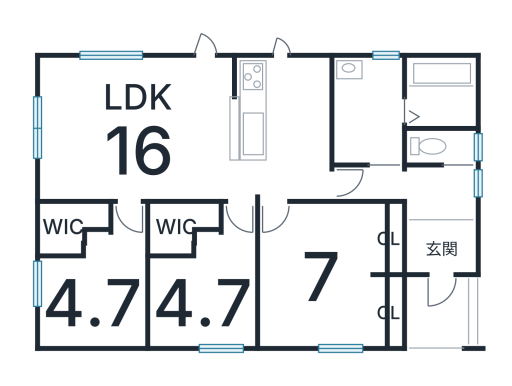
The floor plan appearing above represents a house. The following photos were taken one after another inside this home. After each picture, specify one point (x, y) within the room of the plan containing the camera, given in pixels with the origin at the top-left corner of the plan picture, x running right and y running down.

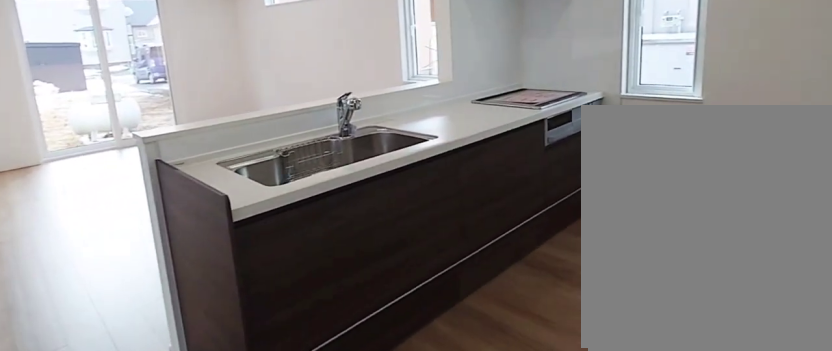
(293, 129)
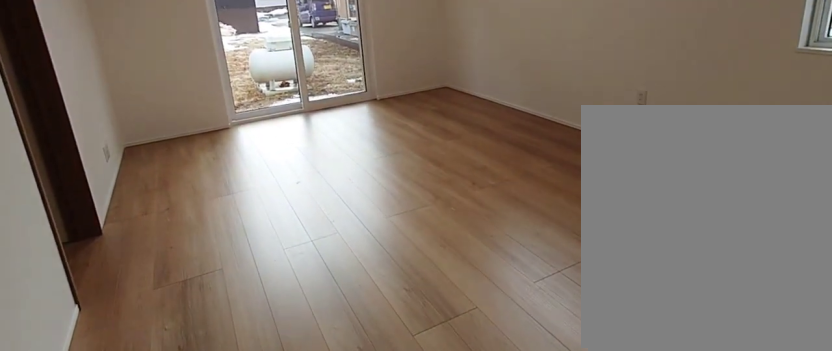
(136, 125)
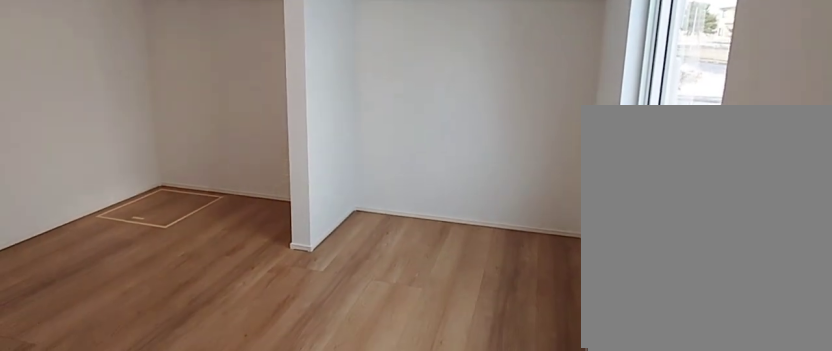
(323, 273)
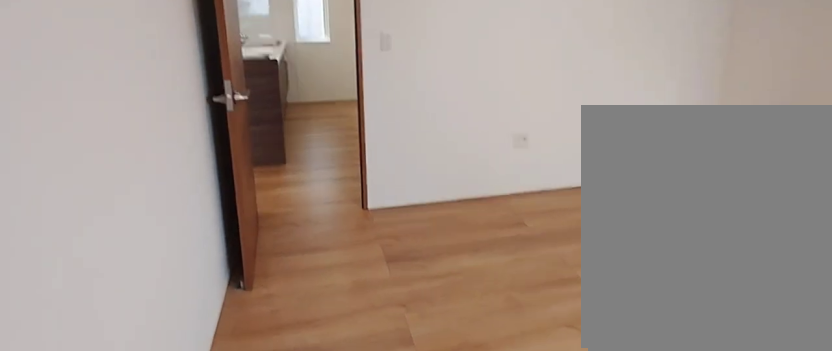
(323, 273)
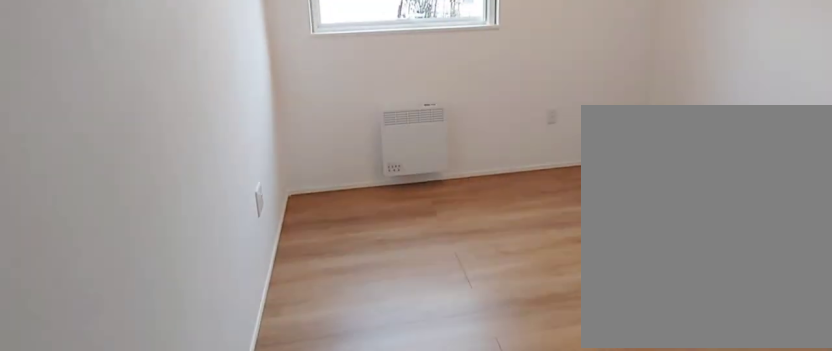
(205, 295)
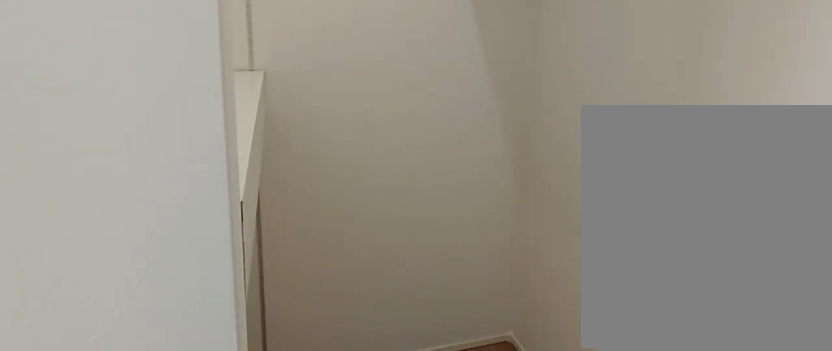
(180, 220)
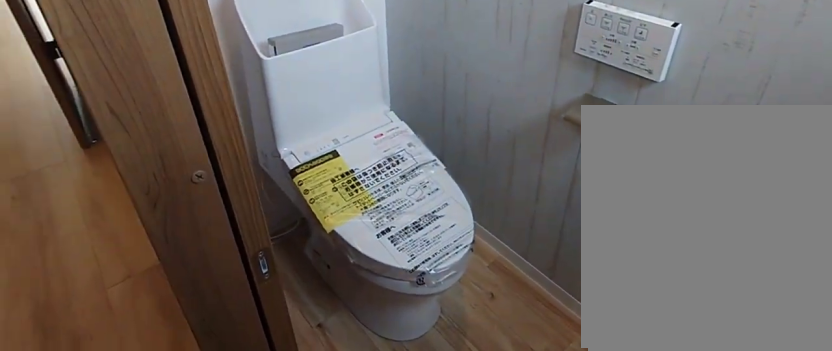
(445, 148)
